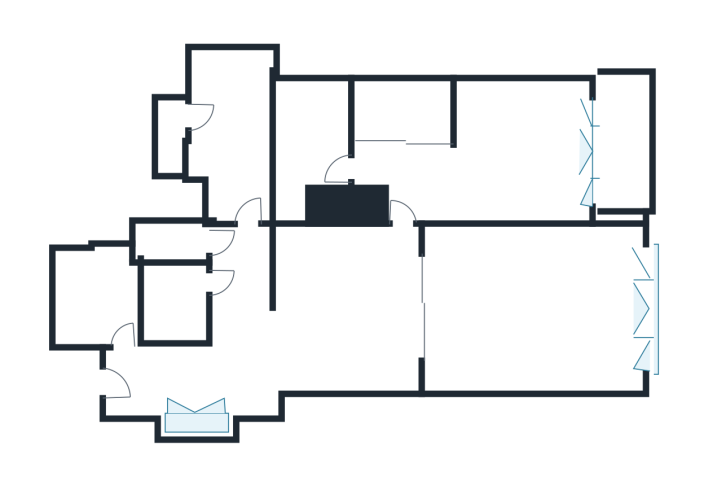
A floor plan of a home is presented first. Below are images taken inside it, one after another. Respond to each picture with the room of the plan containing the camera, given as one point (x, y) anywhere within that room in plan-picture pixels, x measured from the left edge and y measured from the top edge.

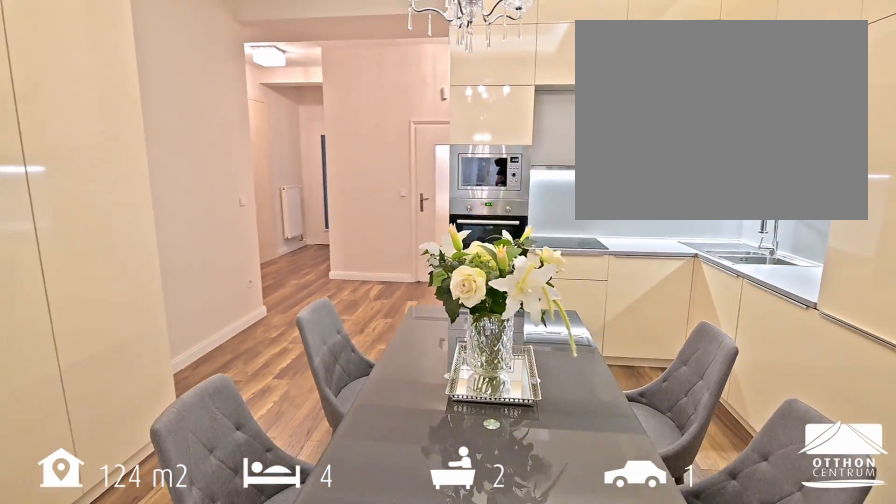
(367, 317)
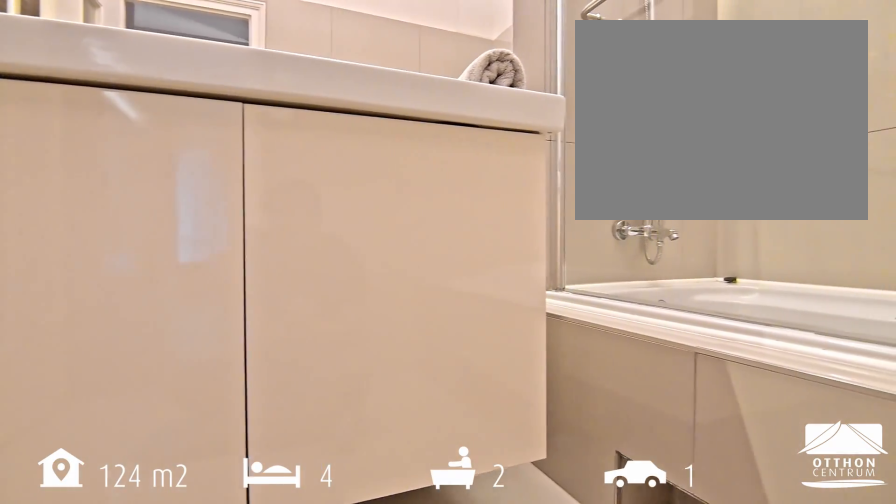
(313, 158)
